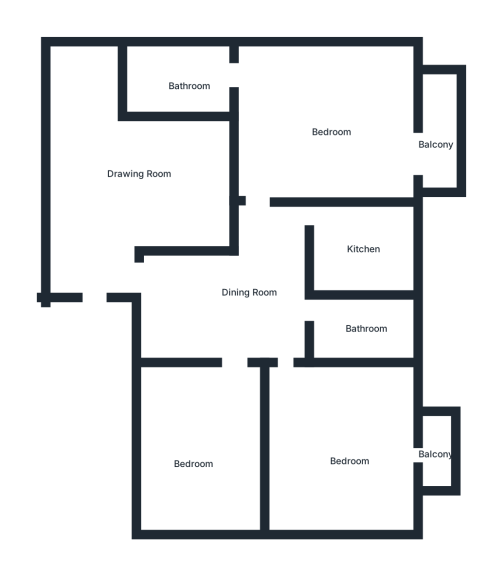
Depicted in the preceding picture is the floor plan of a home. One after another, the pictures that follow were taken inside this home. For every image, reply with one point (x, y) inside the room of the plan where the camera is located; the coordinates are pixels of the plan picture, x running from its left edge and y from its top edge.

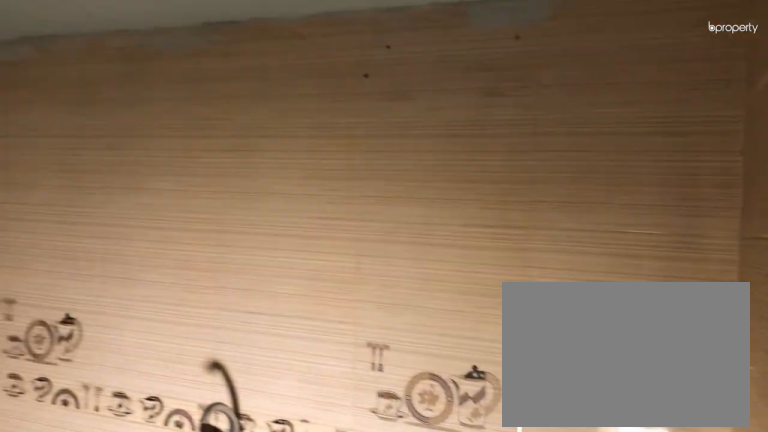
(368, 245)
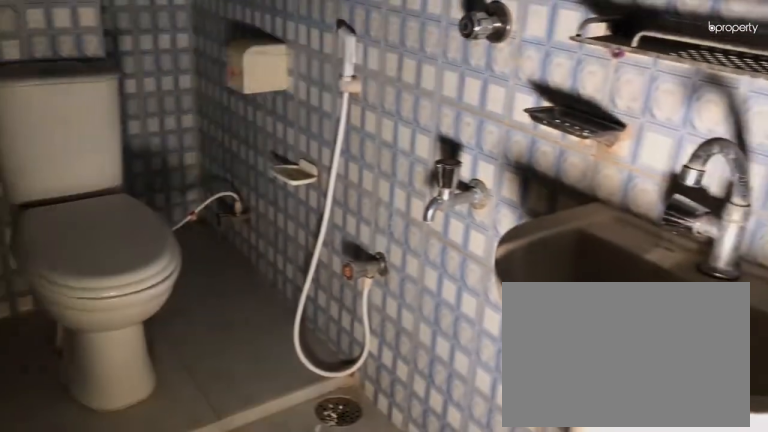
(182, 86)
